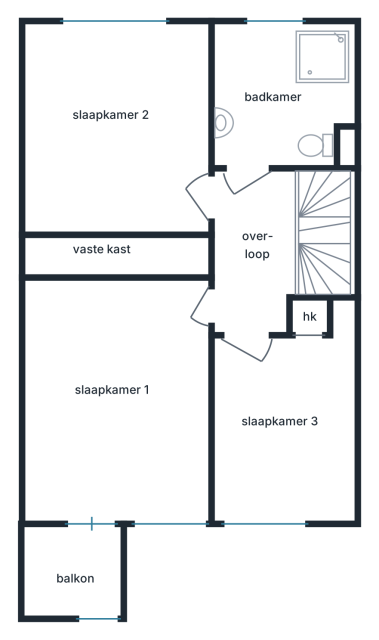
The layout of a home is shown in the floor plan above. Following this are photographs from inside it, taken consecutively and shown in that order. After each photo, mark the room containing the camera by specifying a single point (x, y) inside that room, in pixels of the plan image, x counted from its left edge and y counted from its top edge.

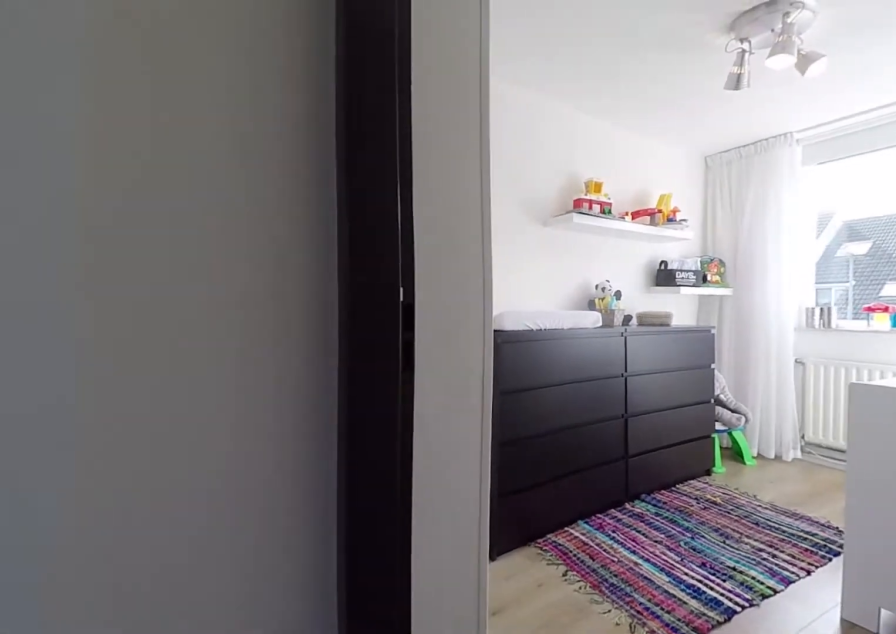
(254, 250)
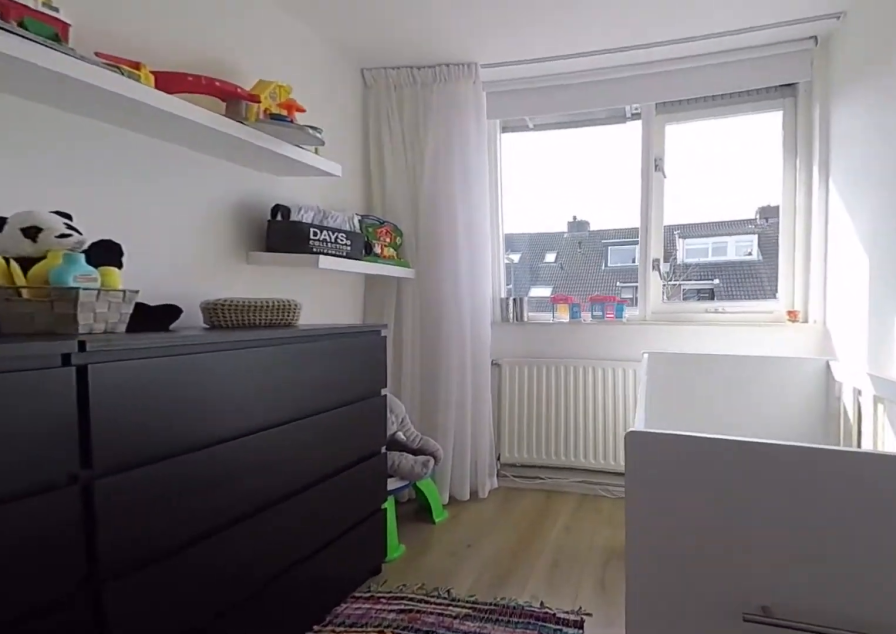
(284, 426)
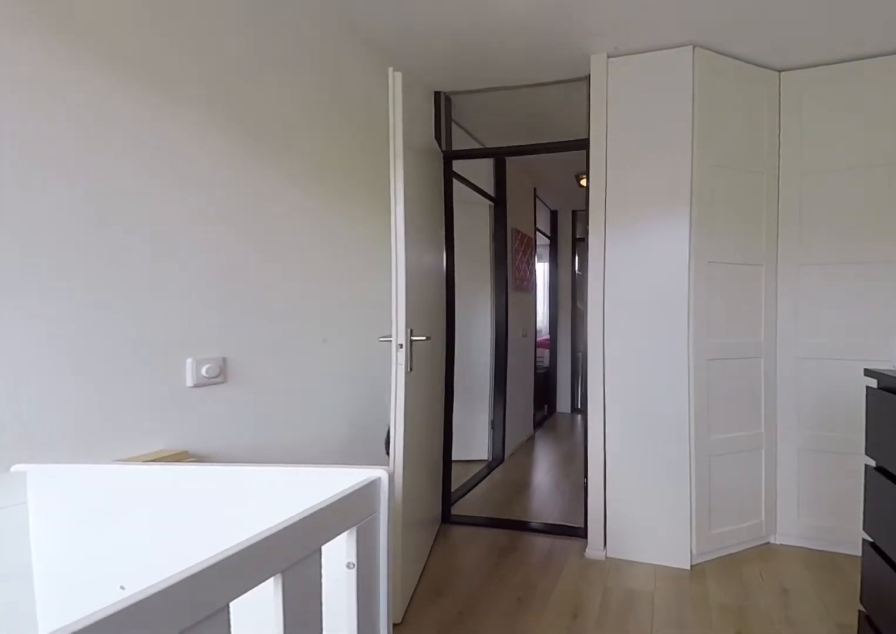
(284, 426)
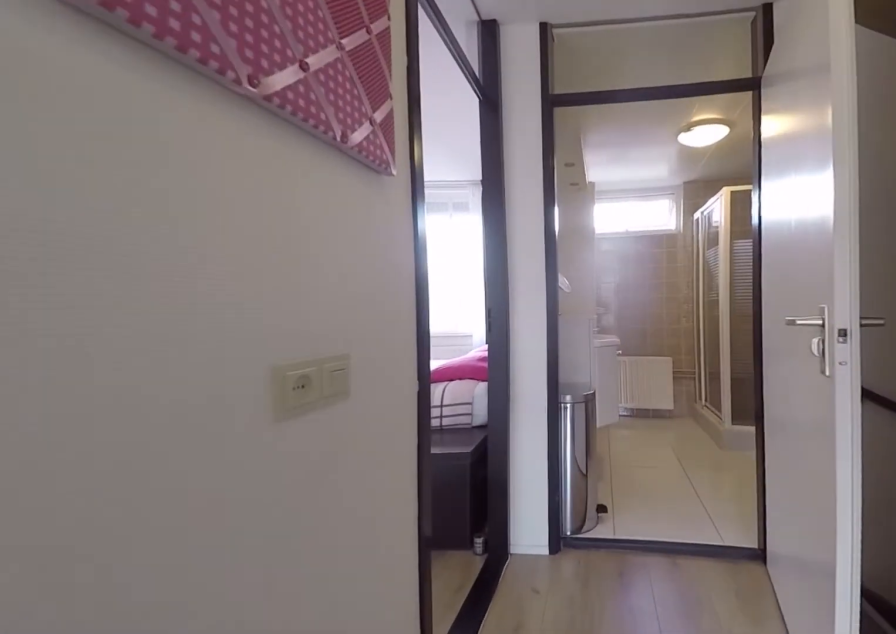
(254, 250)
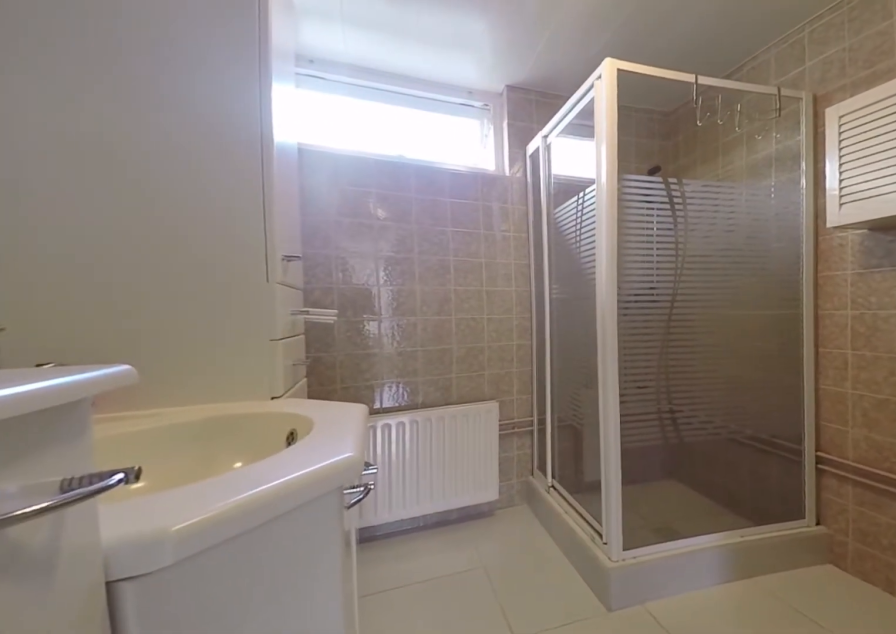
(280, 95)
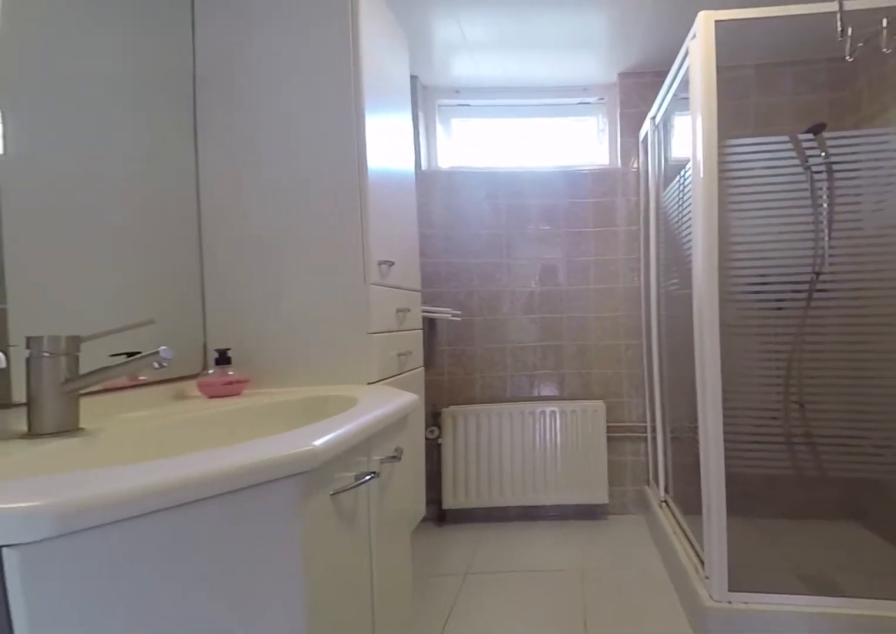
(280, 95)
